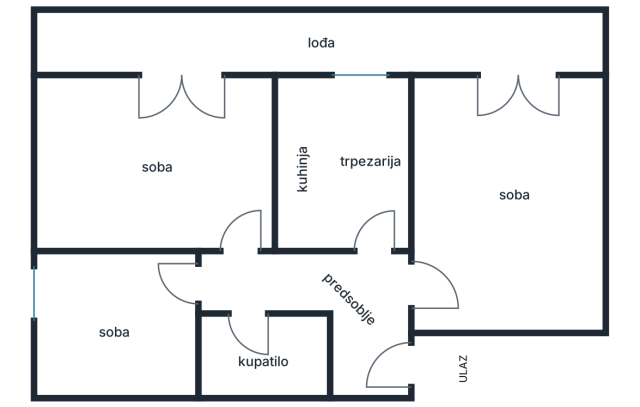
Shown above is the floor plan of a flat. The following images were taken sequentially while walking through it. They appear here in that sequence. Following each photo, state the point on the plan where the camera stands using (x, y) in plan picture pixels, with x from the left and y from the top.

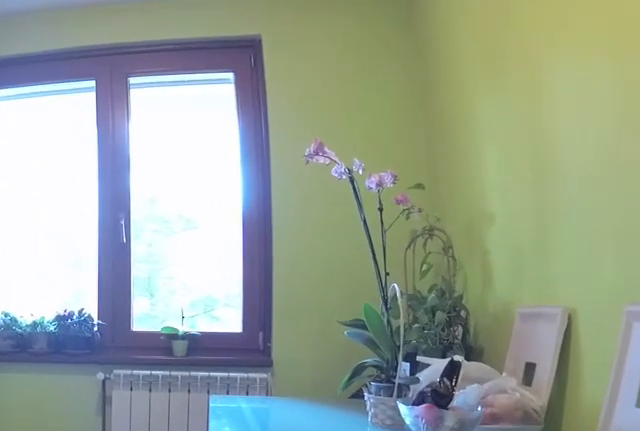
(393, 248)
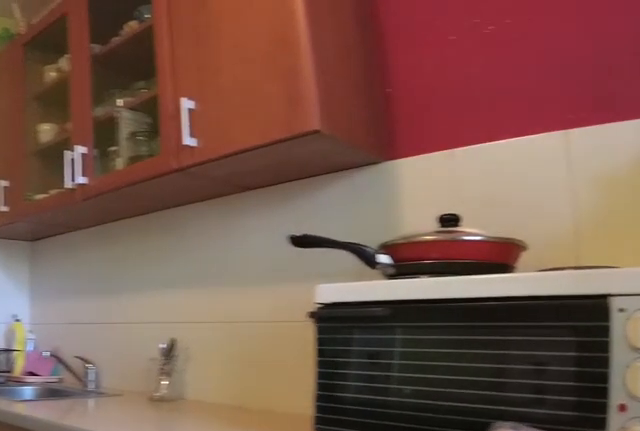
(389, 99)
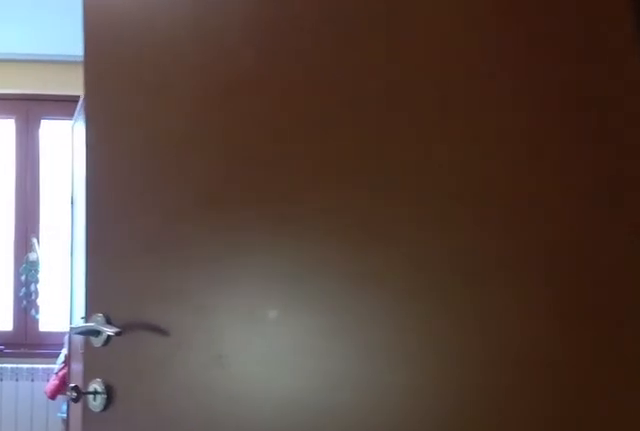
(211, 282)
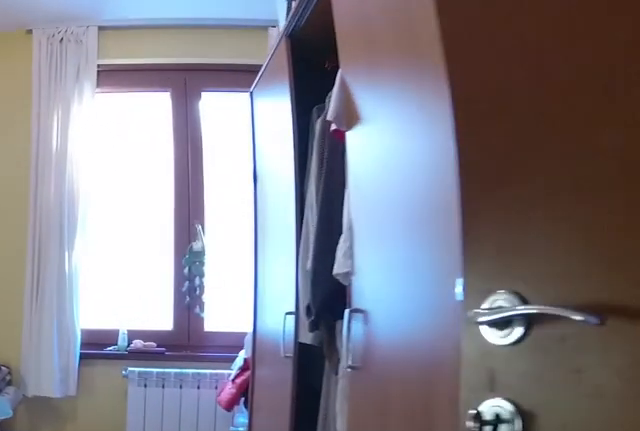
(201, 282)
